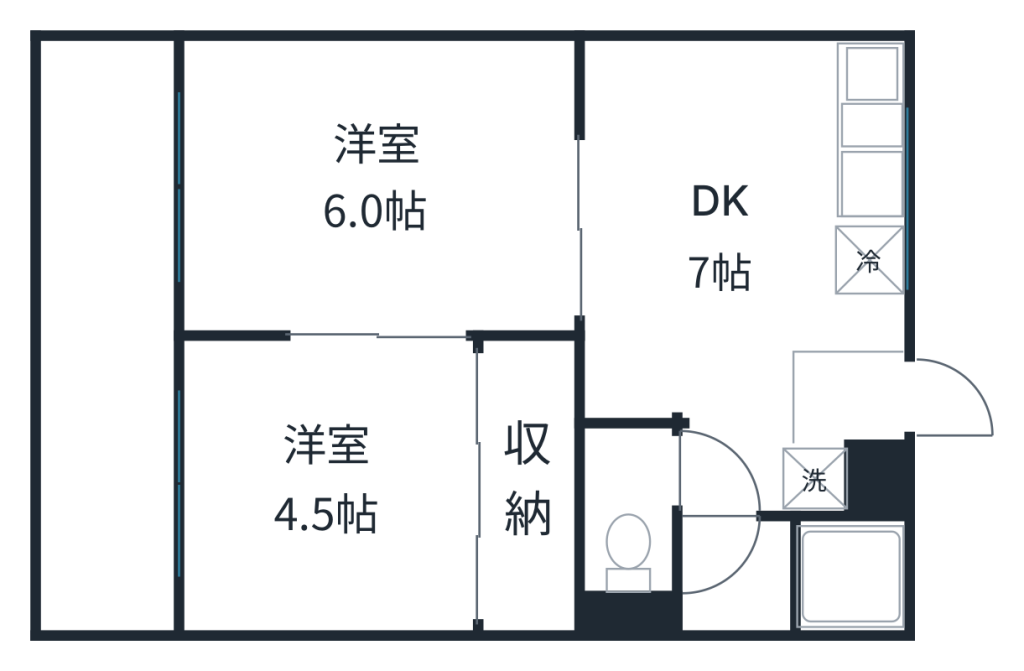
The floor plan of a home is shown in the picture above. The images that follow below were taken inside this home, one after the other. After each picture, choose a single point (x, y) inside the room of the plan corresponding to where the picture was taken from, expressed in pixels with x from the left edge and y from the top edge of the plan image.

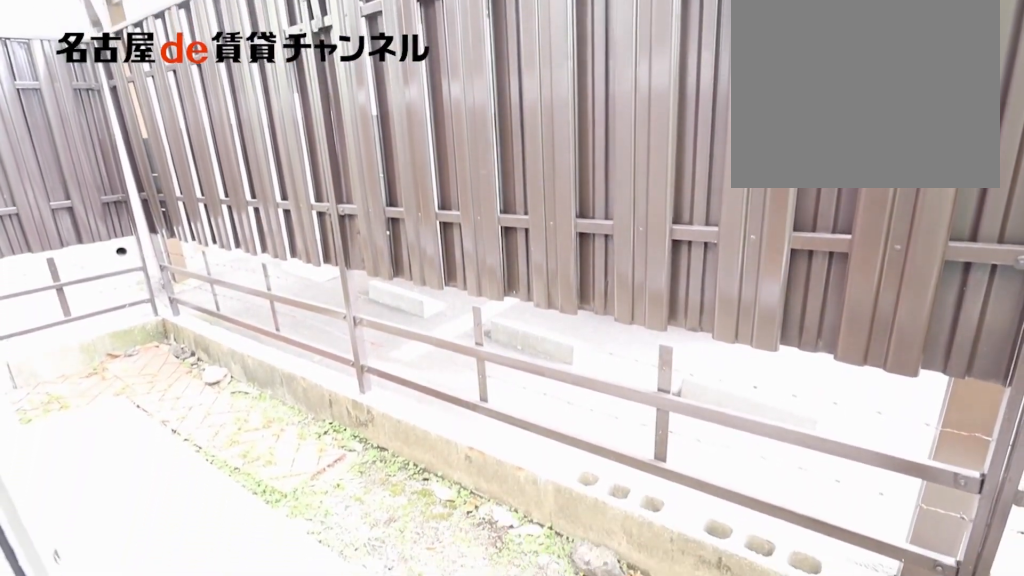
(119, 338)
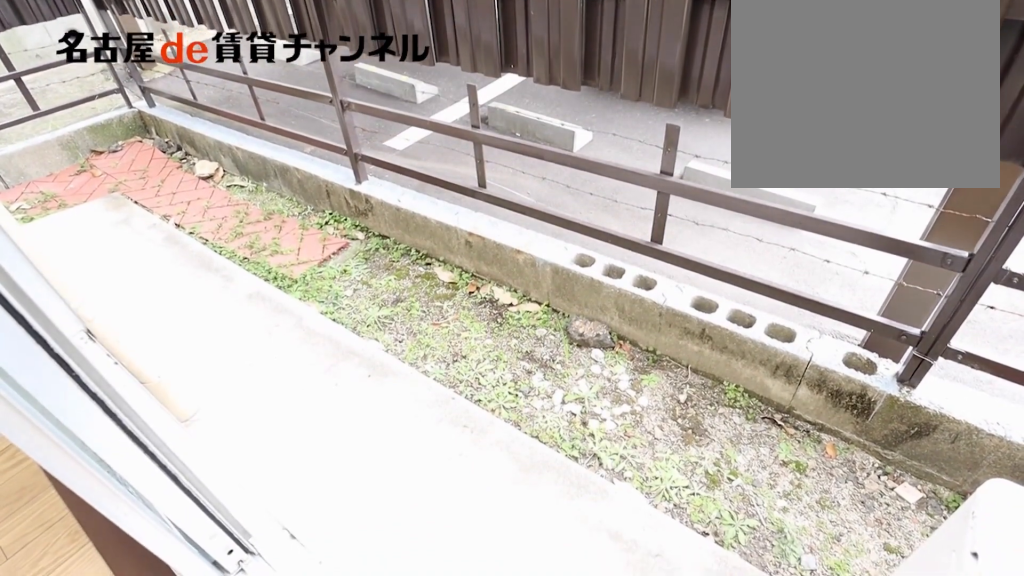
(119, 338)
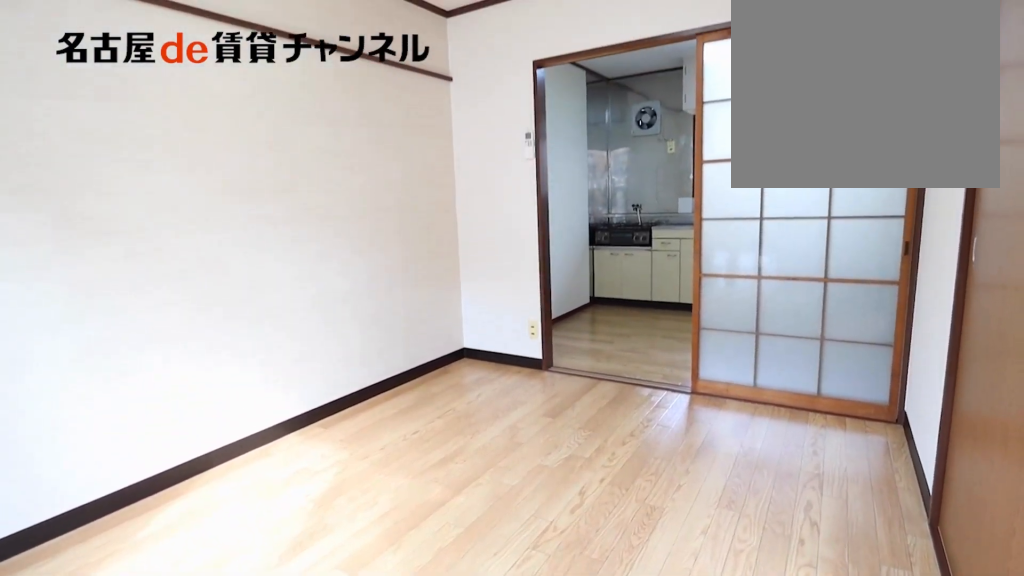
(374, 182)
